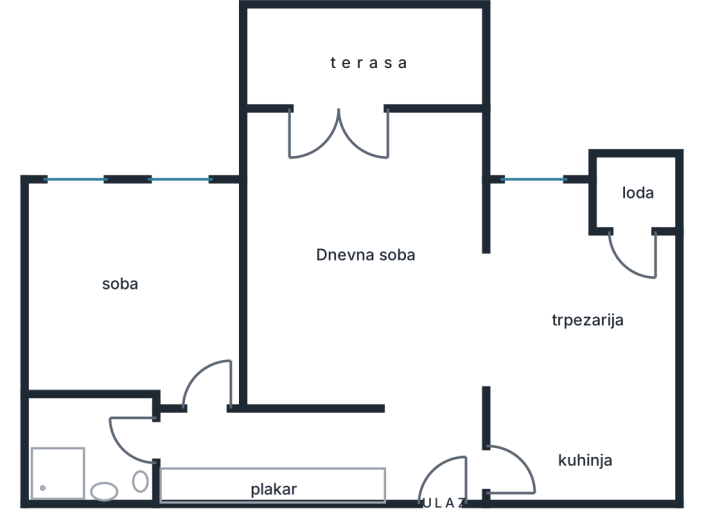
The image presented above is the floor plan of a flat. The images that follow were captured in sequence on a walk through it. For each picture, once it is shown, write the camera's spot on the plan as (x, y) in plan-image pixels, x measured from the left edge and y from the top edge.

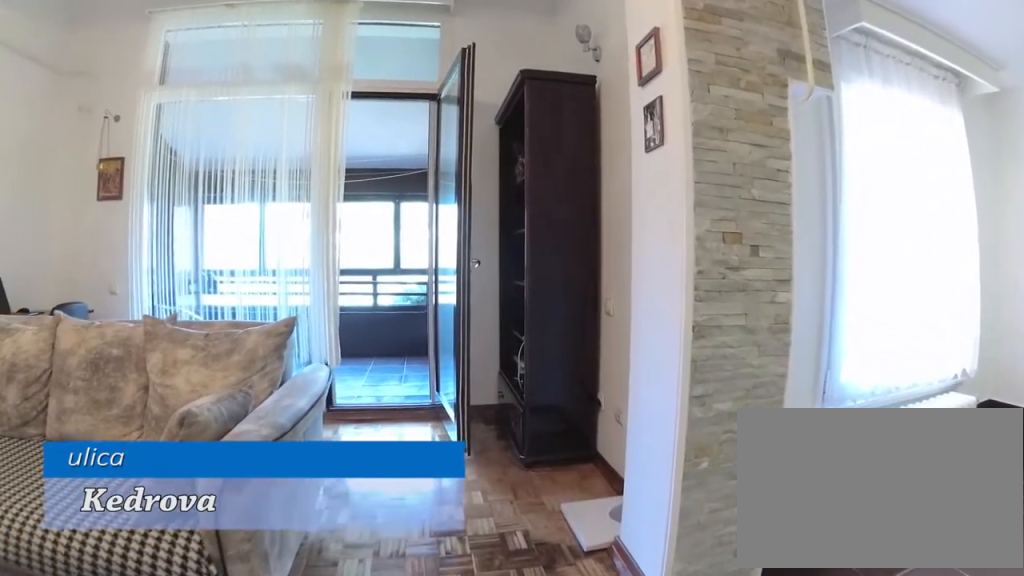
(402, 306)
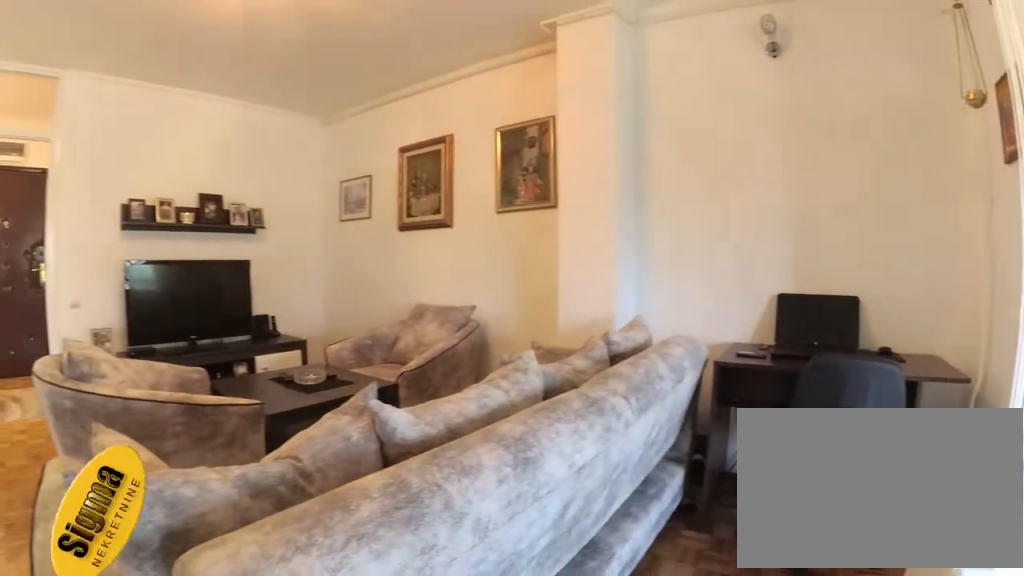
(396, 144)
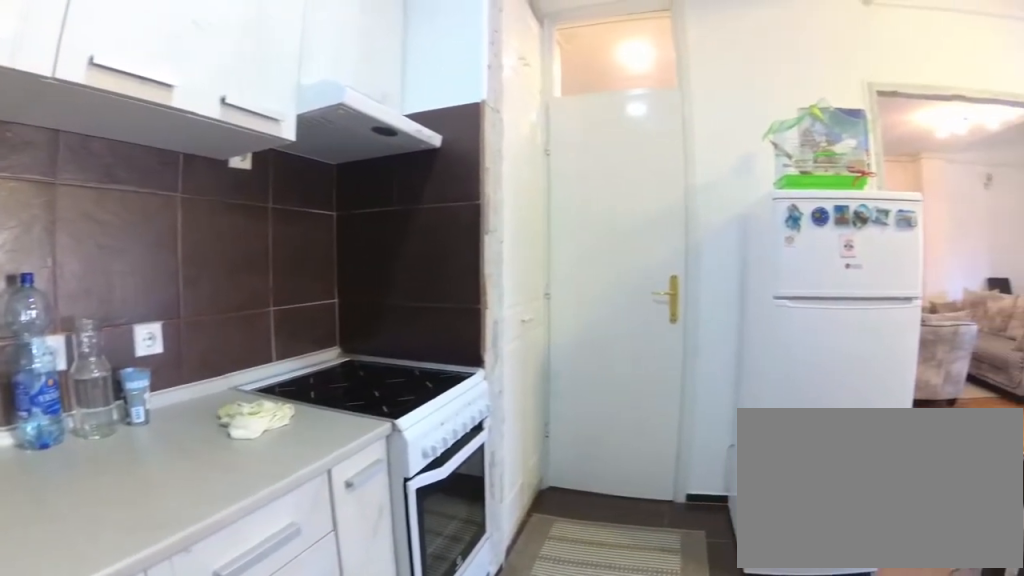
(650, 416)
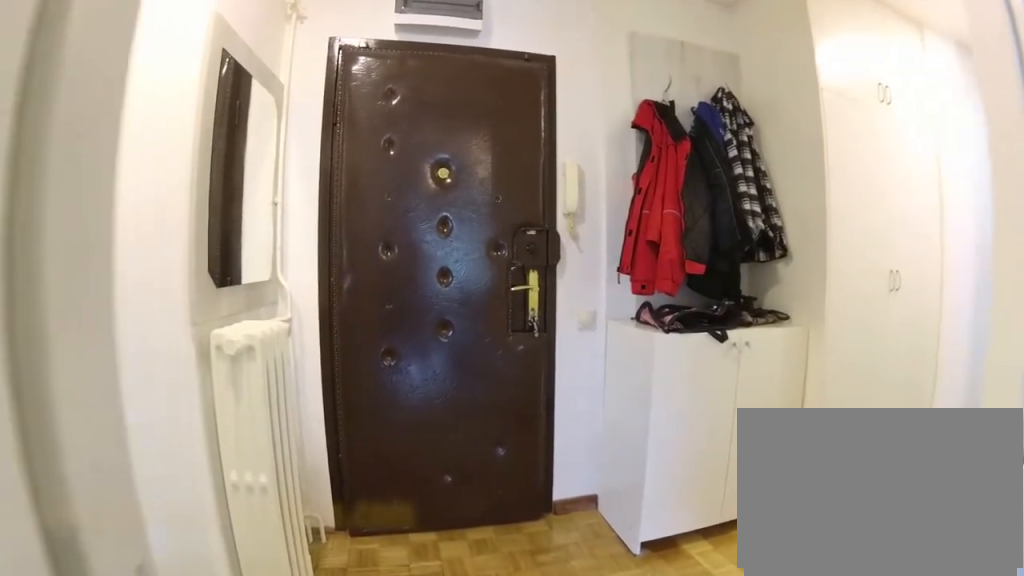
(438, 380)
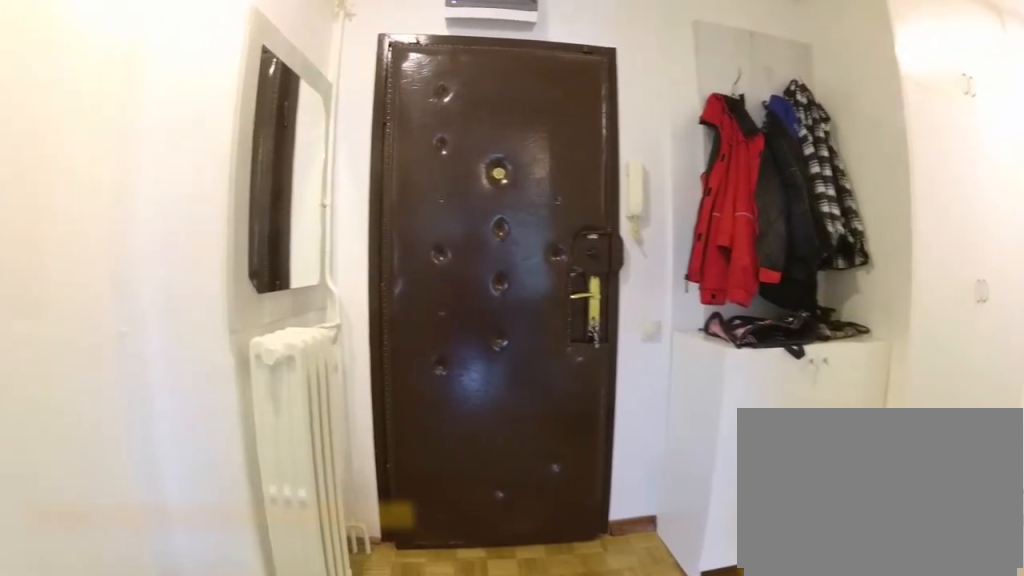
(434, 384)
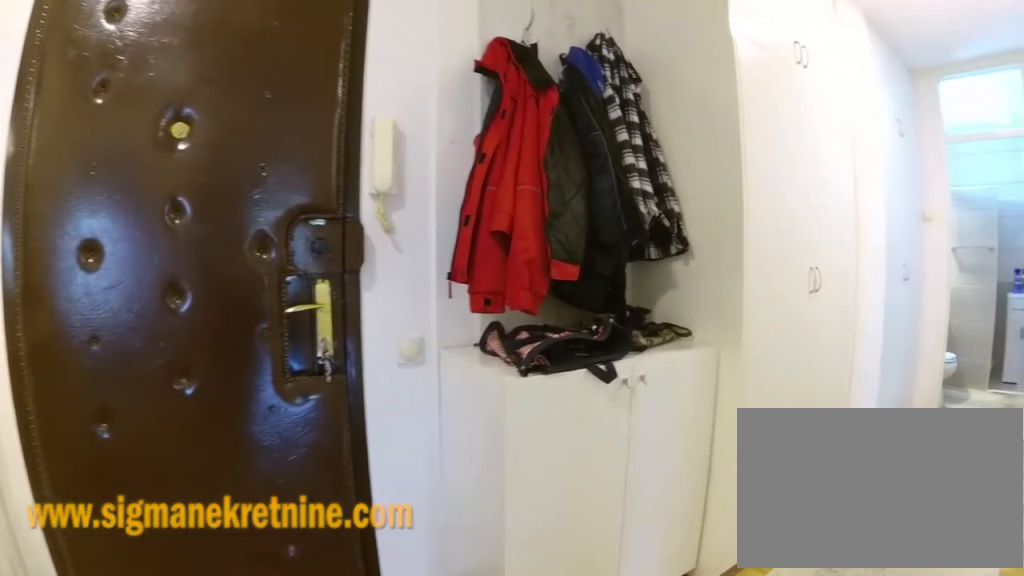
(429, 426)
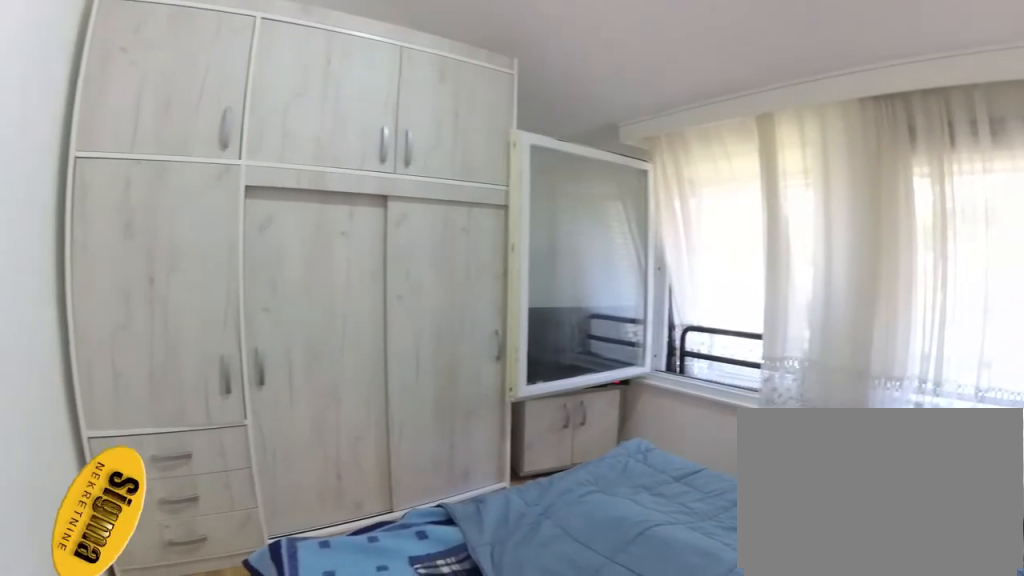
(218, 388)
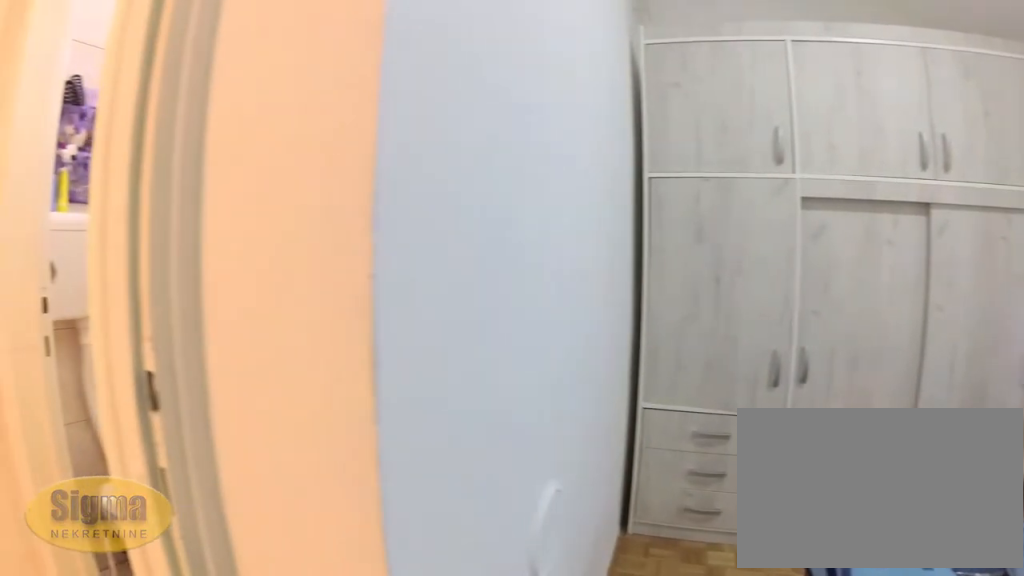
(213, 362)
